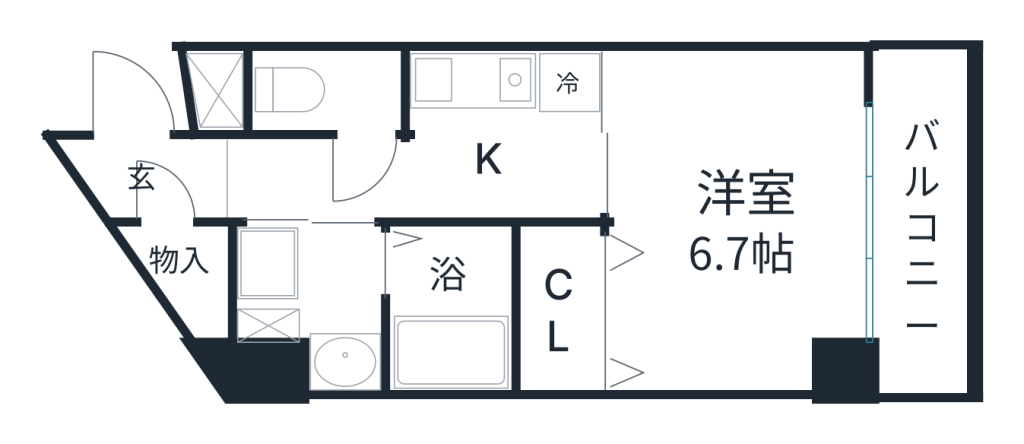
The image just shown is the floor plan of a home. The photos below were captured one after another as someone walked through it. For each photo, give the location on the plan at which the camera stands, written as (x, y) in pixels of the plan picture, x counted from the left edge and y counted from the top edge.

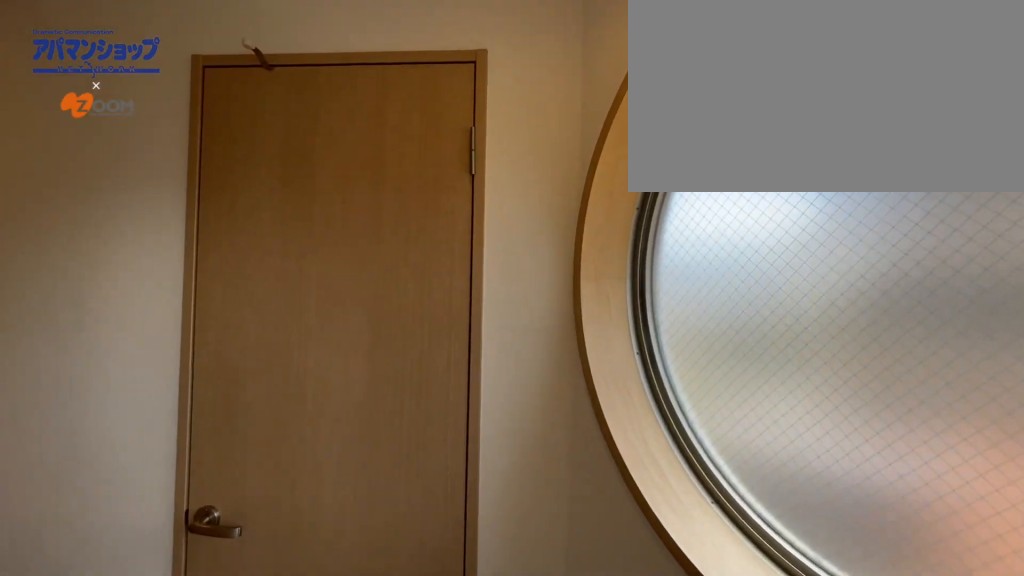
(113, 87)
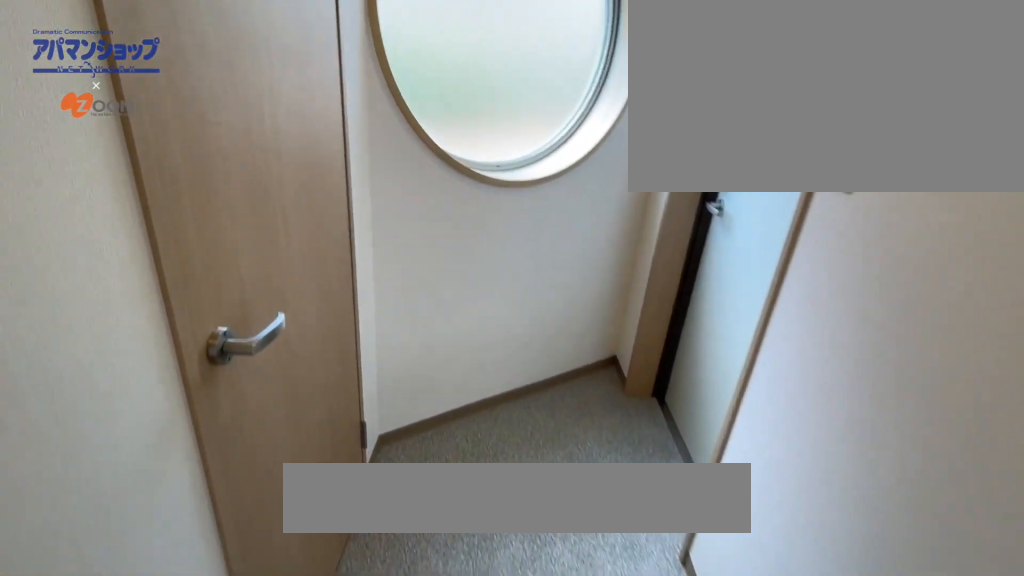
(238, 175)
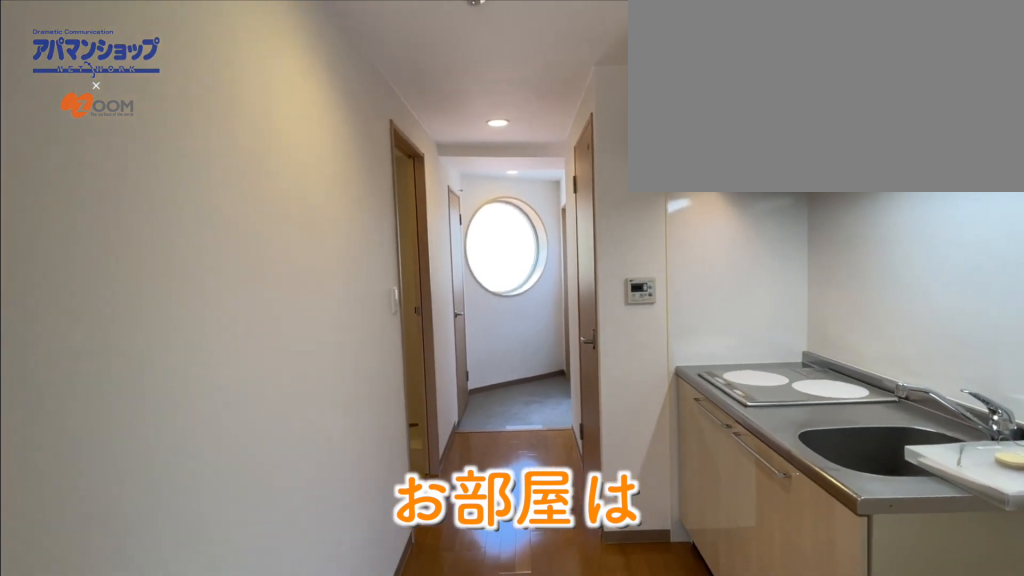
(638, 185)
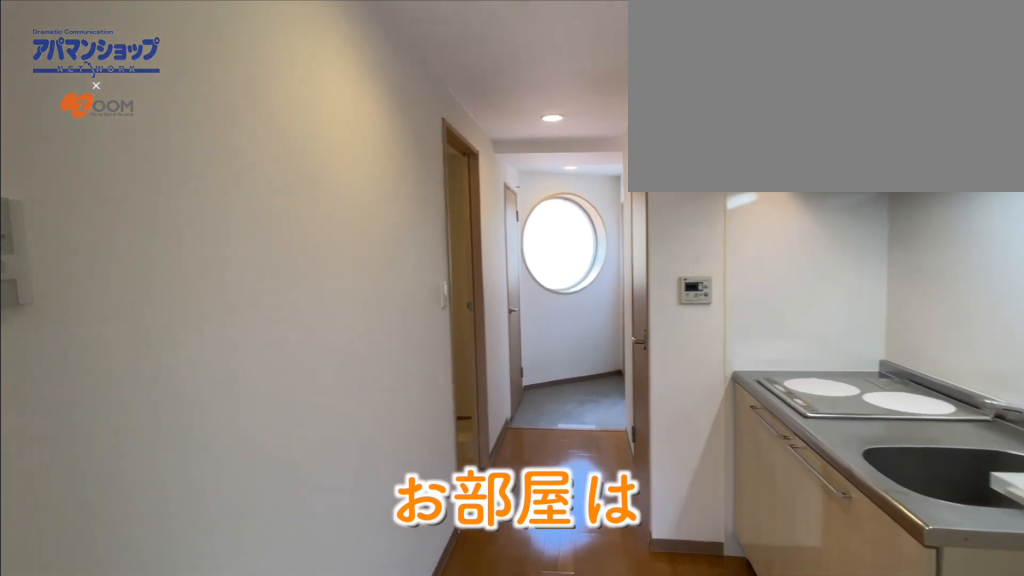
(638, 185)
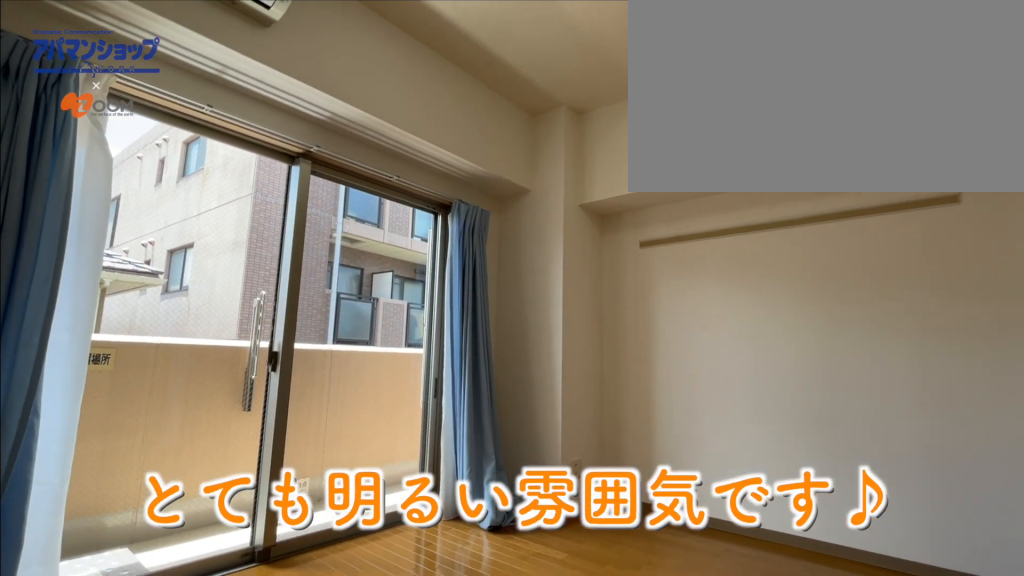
(636, 77)
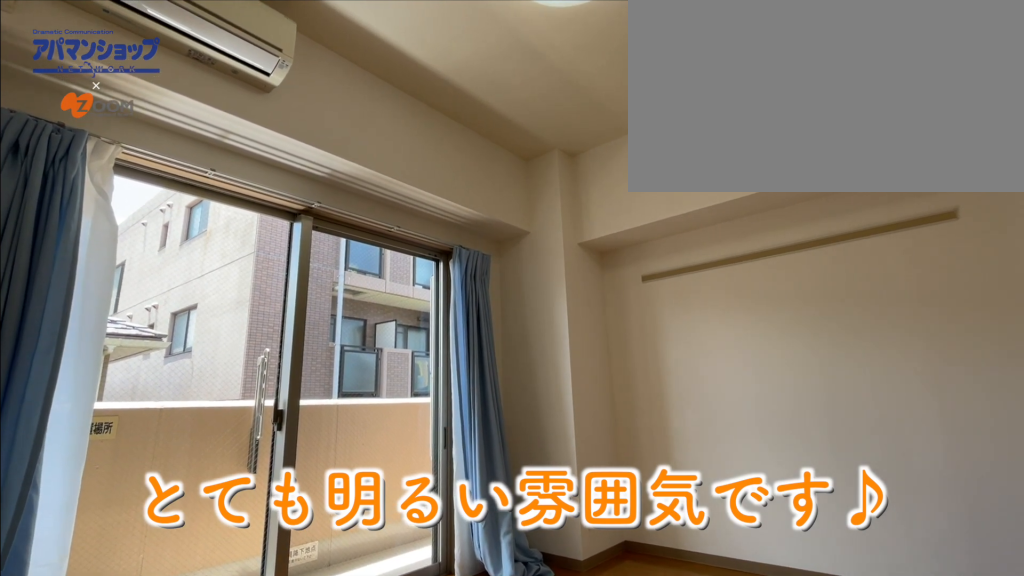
(637, 77)
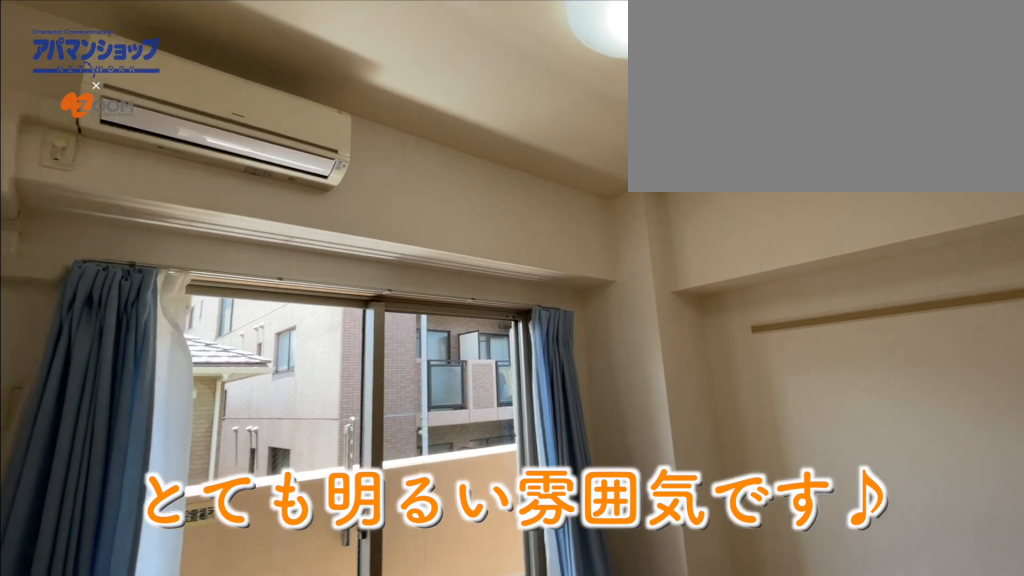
(637, 77)
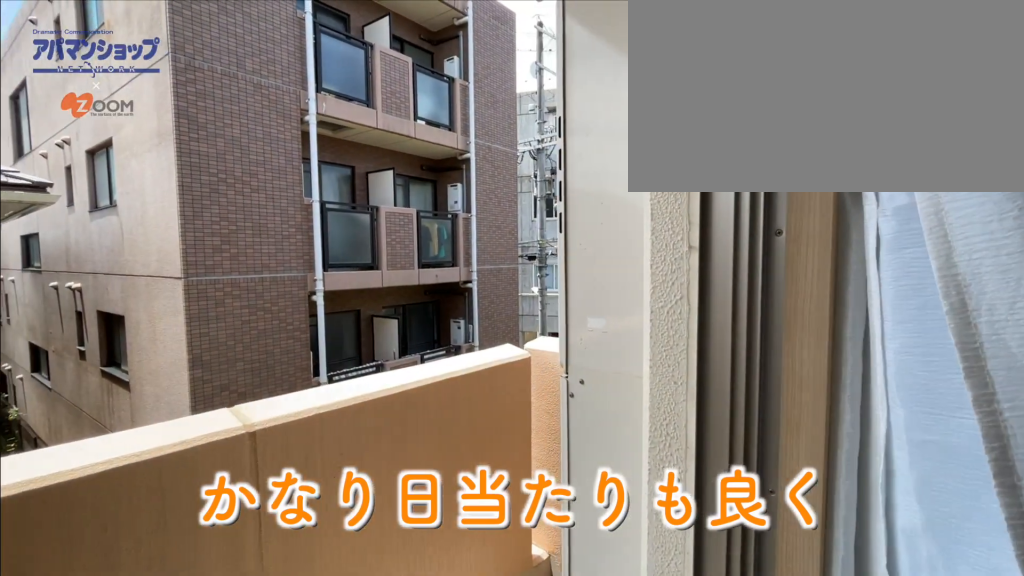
(843, 243)
